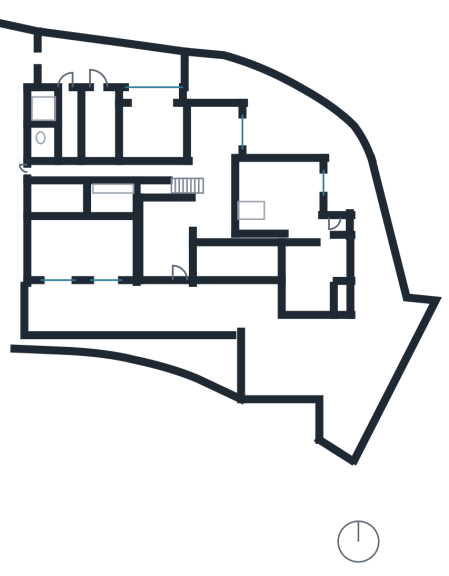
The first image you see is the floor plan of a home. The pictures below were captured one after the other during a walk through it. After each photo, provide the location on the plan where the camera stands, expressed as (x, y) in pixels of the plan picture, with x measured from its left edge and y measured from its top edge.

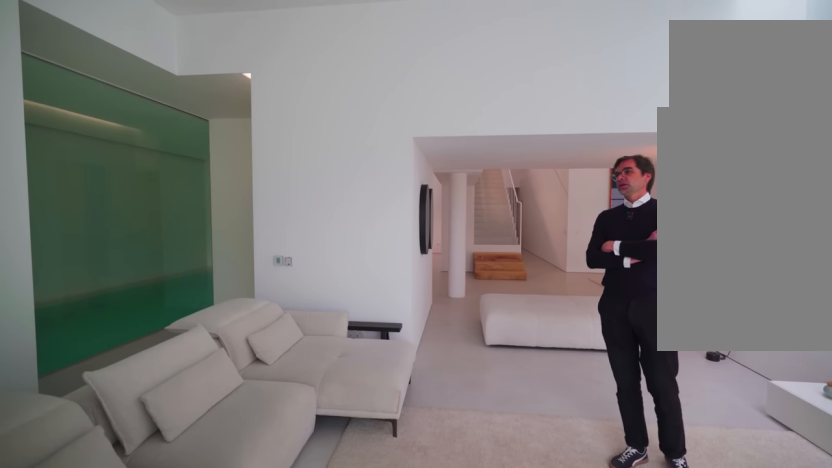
(305, 193)
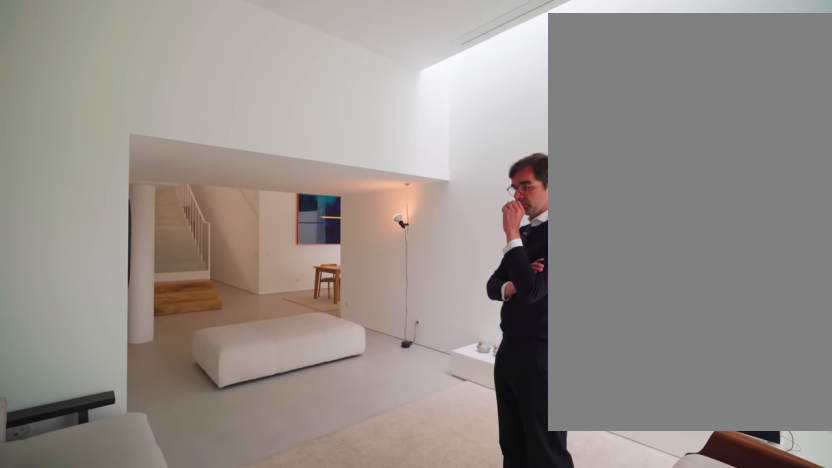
(310, 225)
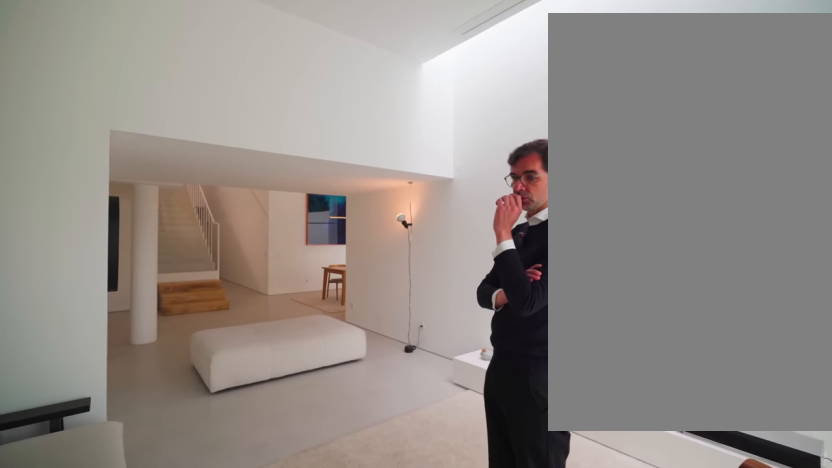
(310, 225)
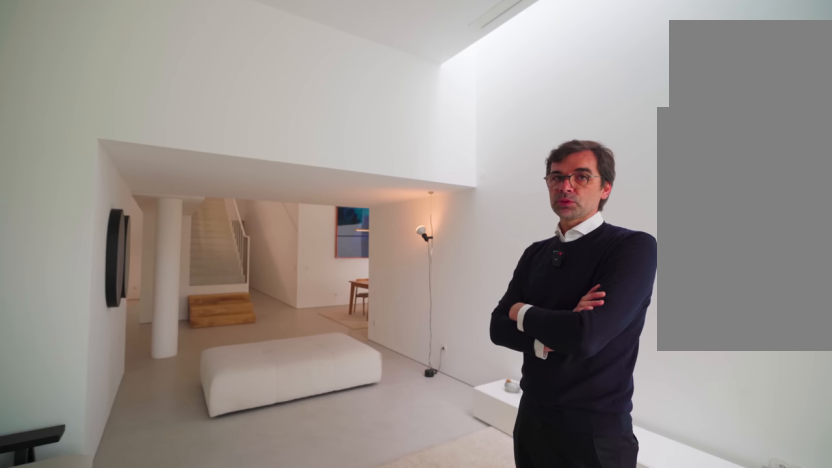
(308, 208)
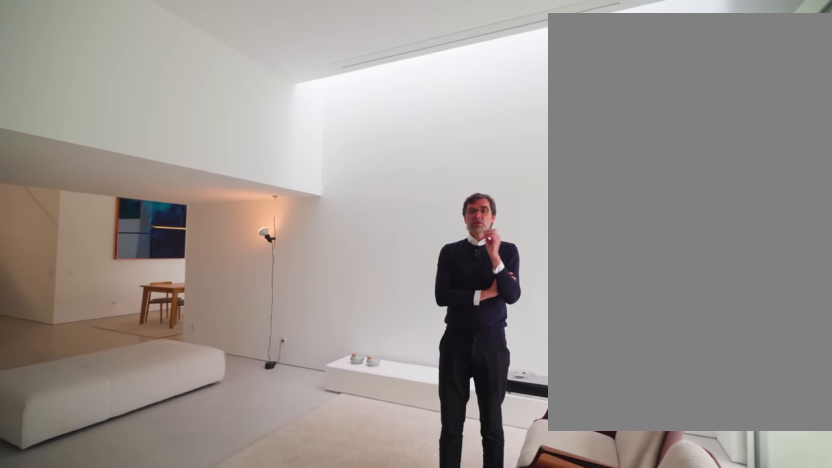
(309, 208)
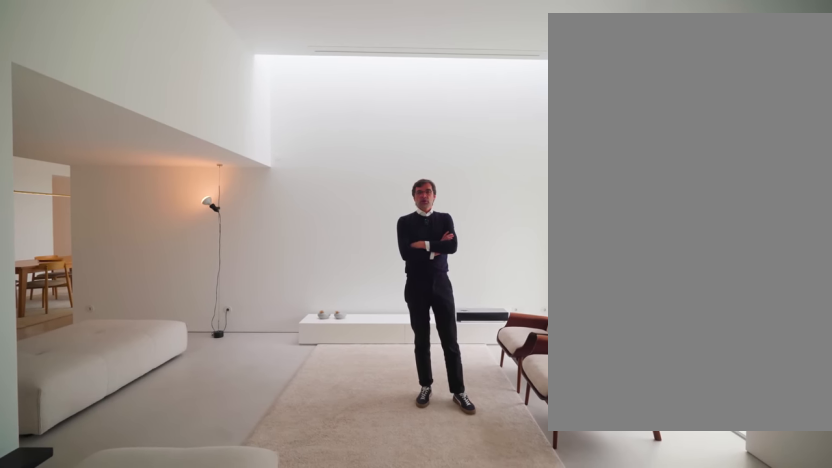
(296, 204)
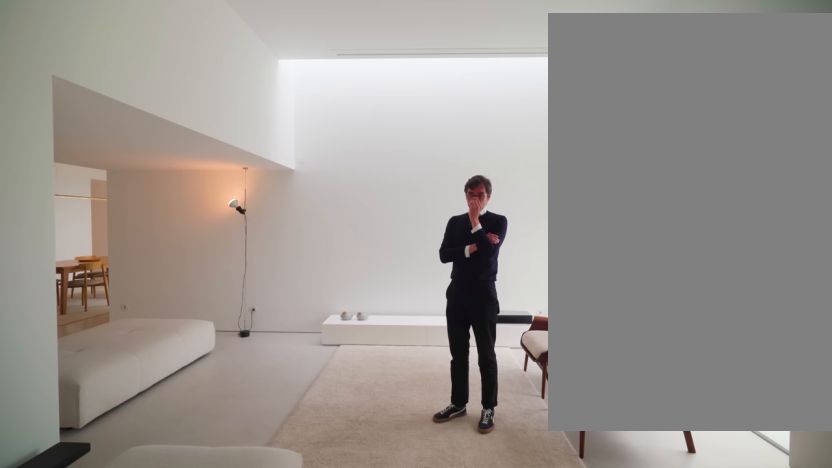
(296, 204)
